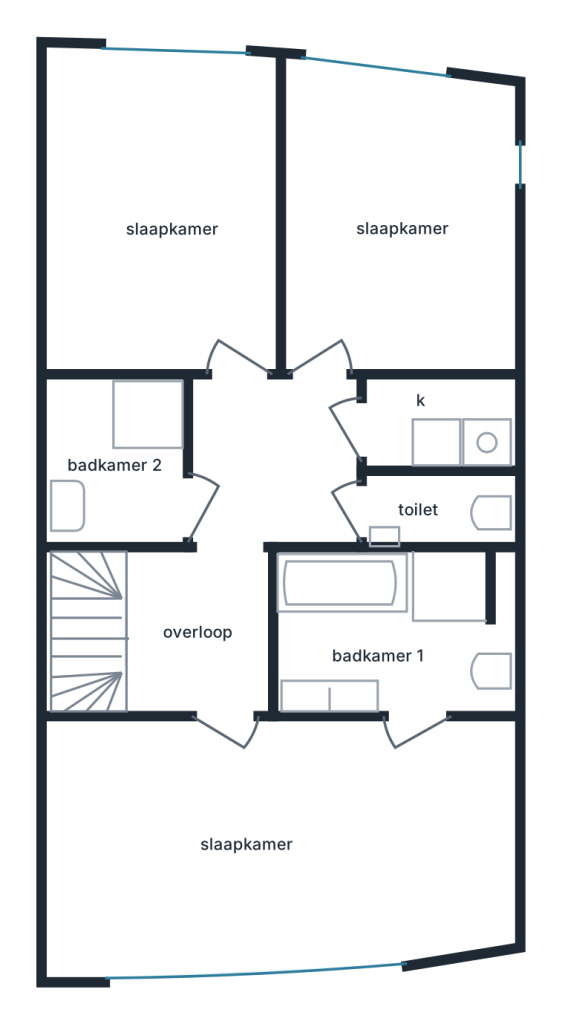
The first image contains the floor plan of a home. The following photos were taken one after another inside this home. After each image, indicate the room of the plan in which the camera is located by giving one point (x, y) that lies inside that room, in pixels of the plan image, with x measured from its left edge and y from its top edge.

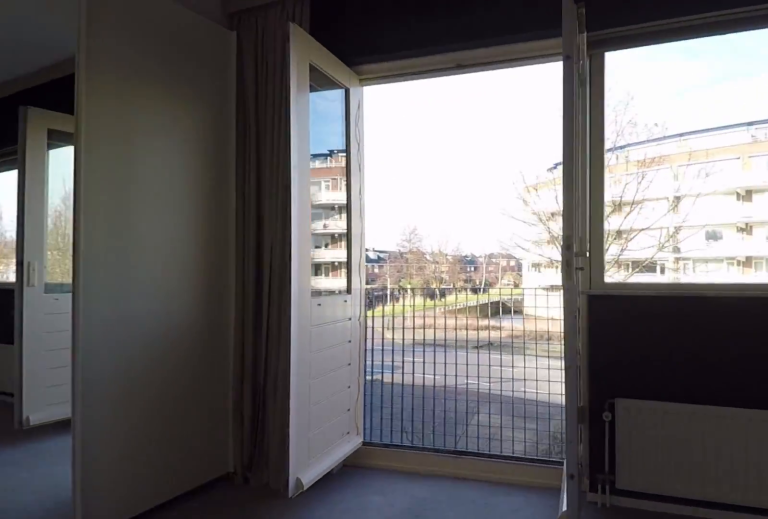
(277, 842)
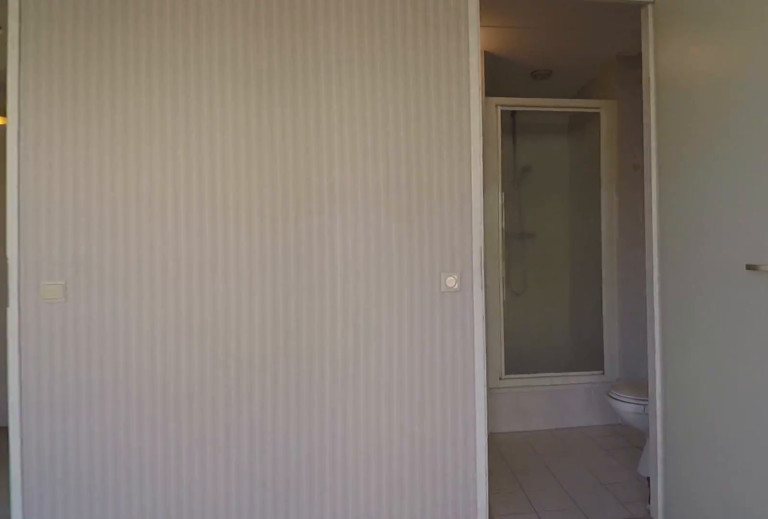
(277, 842)
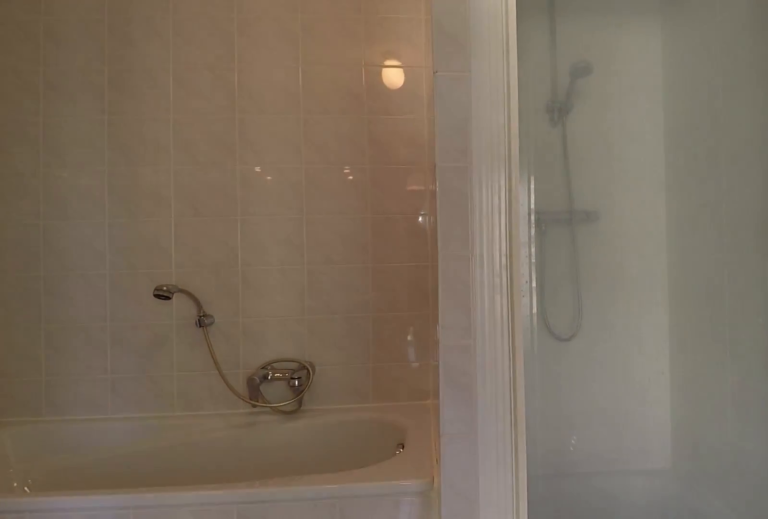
(383, 625)
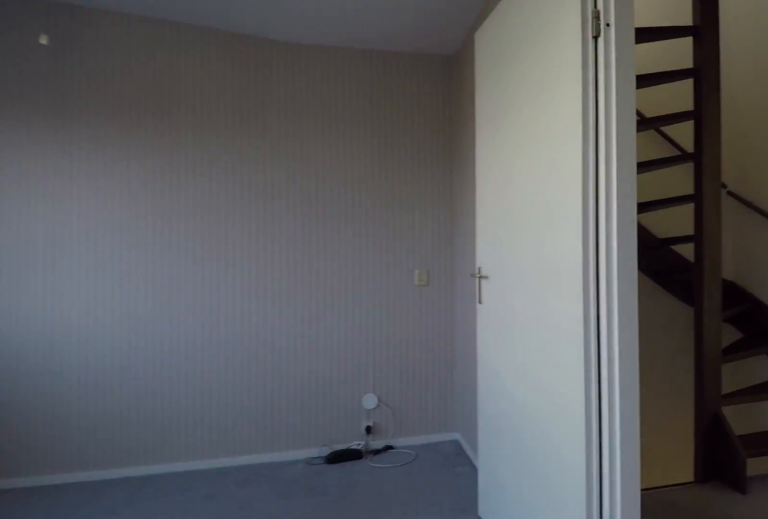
(277, 842)
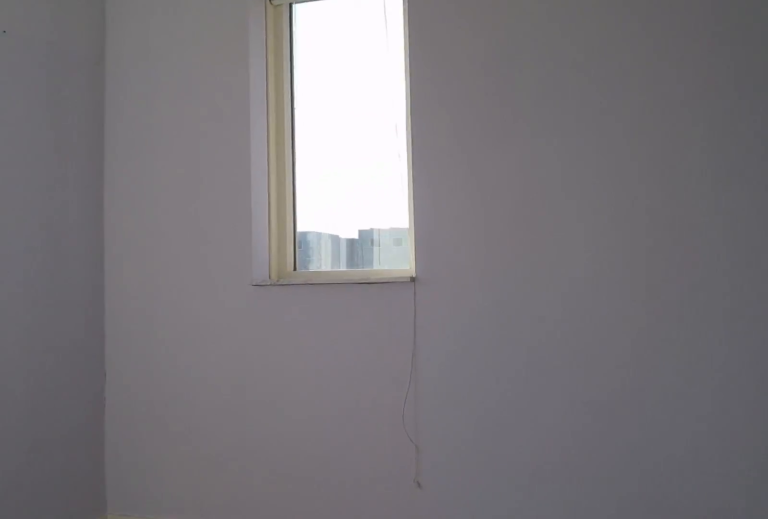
(395, 222)
